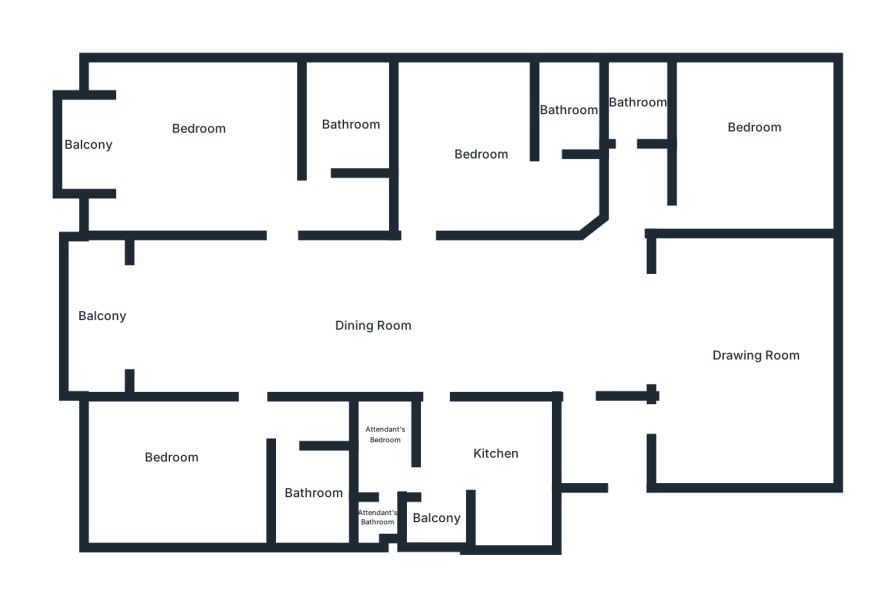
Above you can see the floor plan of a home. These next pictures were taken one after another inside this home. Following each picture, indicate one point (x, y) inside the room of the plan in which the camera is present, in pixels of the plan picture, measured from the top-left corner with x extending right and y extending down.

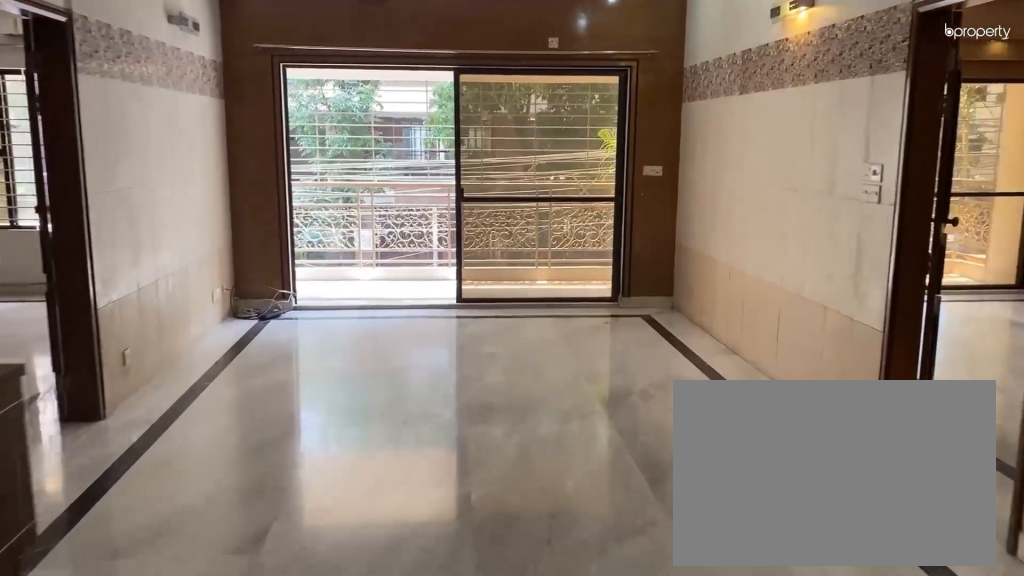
(249, 309)
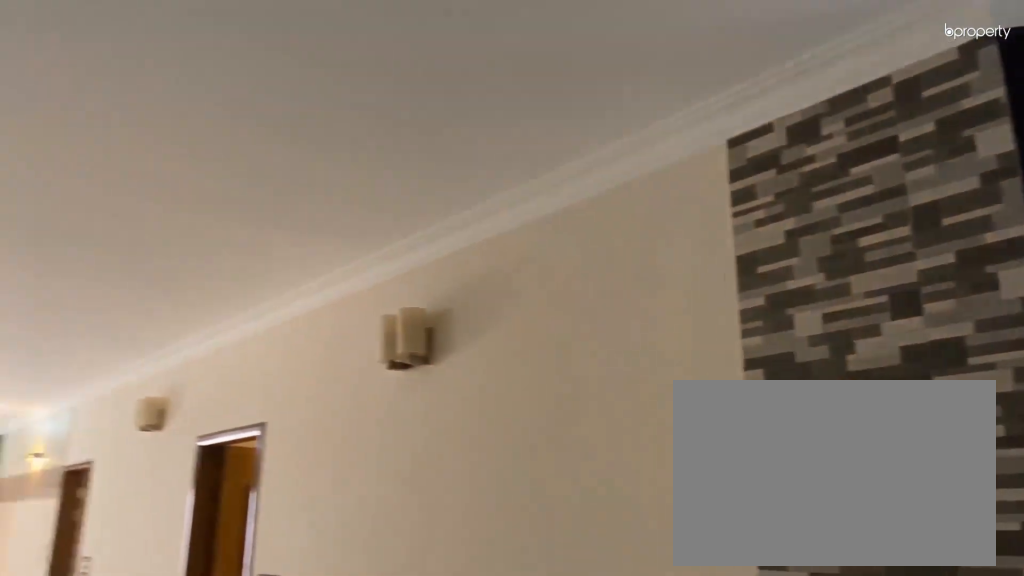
(474, 310)
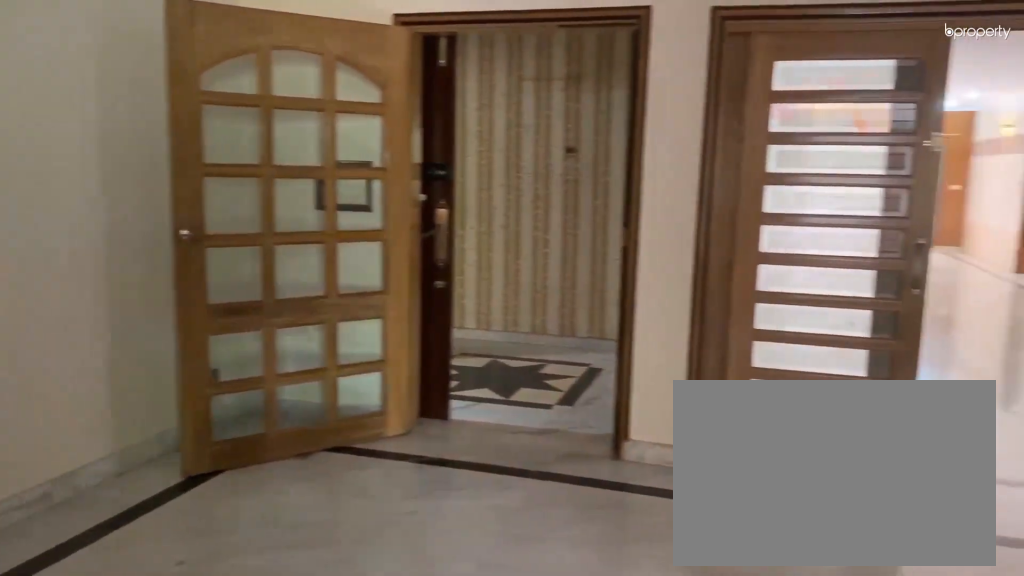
(741, 322)
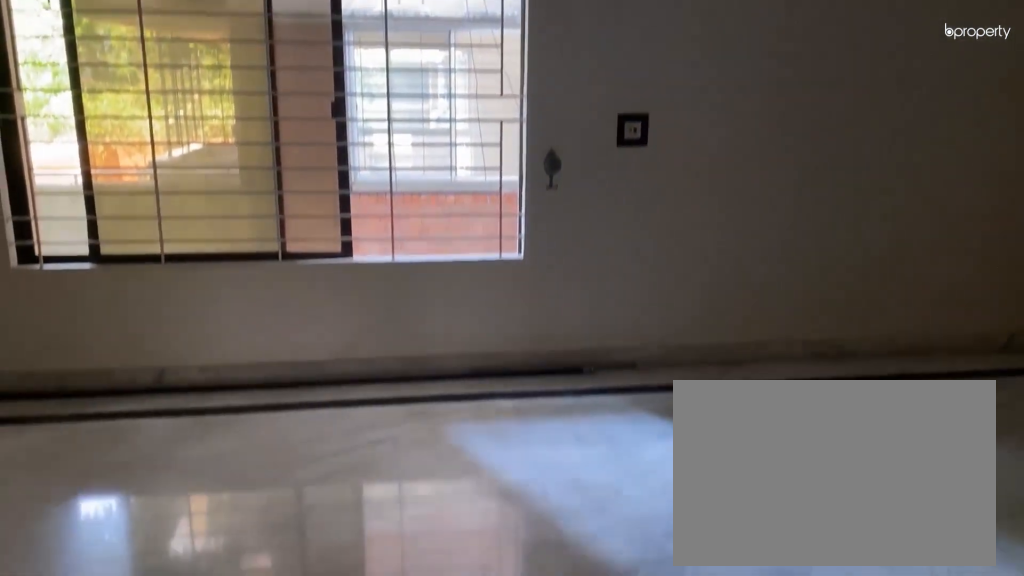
(741, 322)
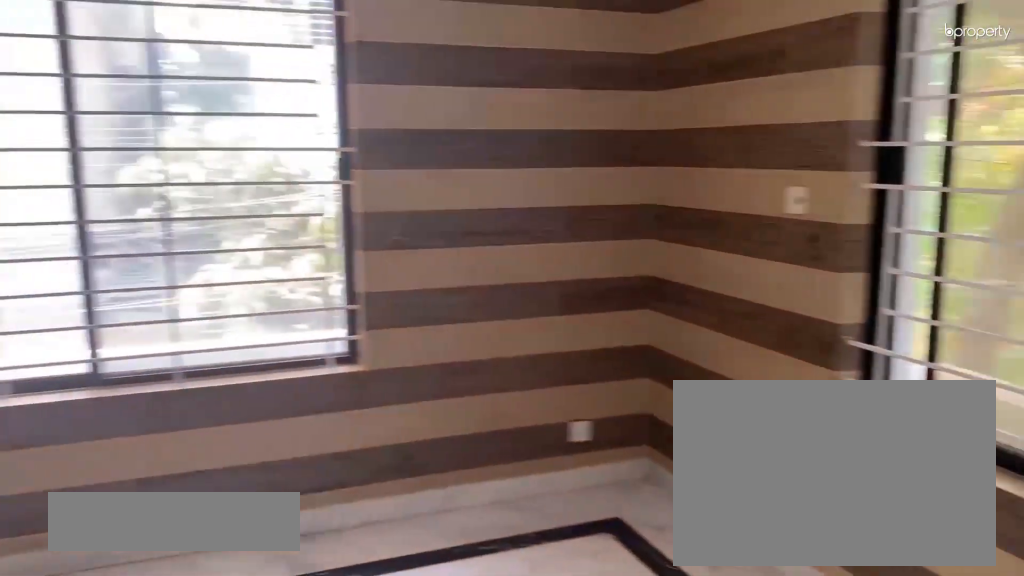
(752, 132)
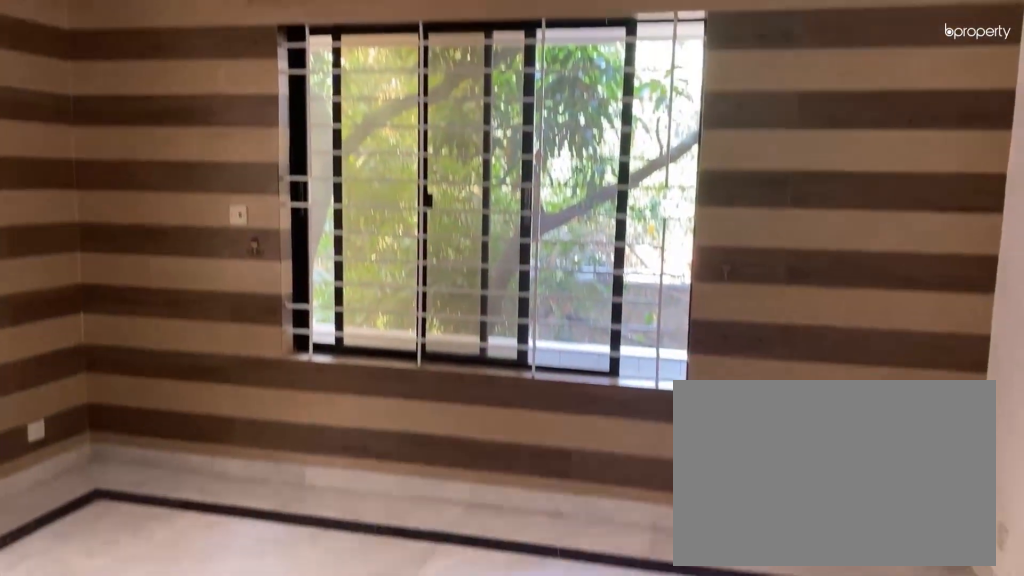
(752, 132)
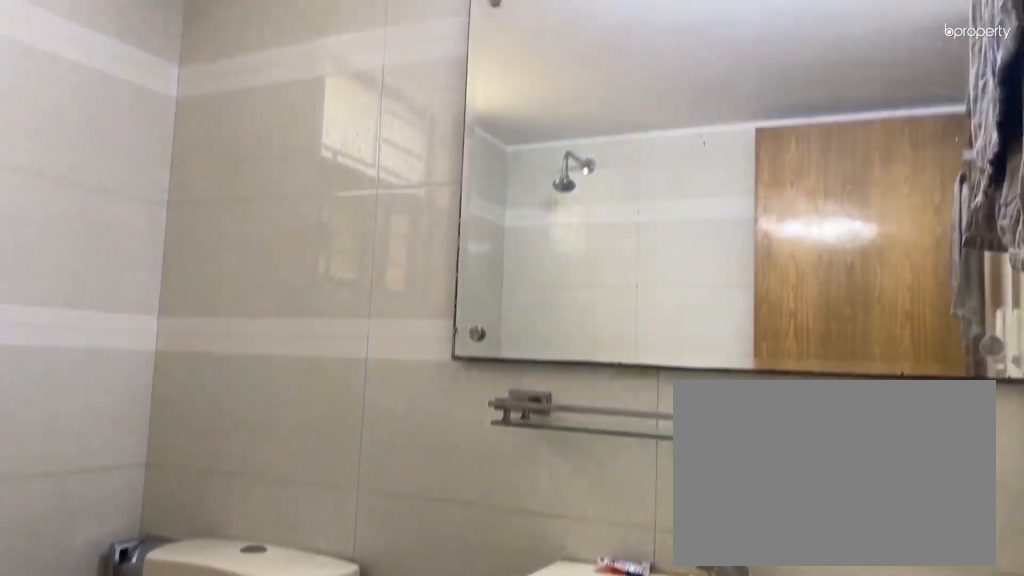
(633, 94)
